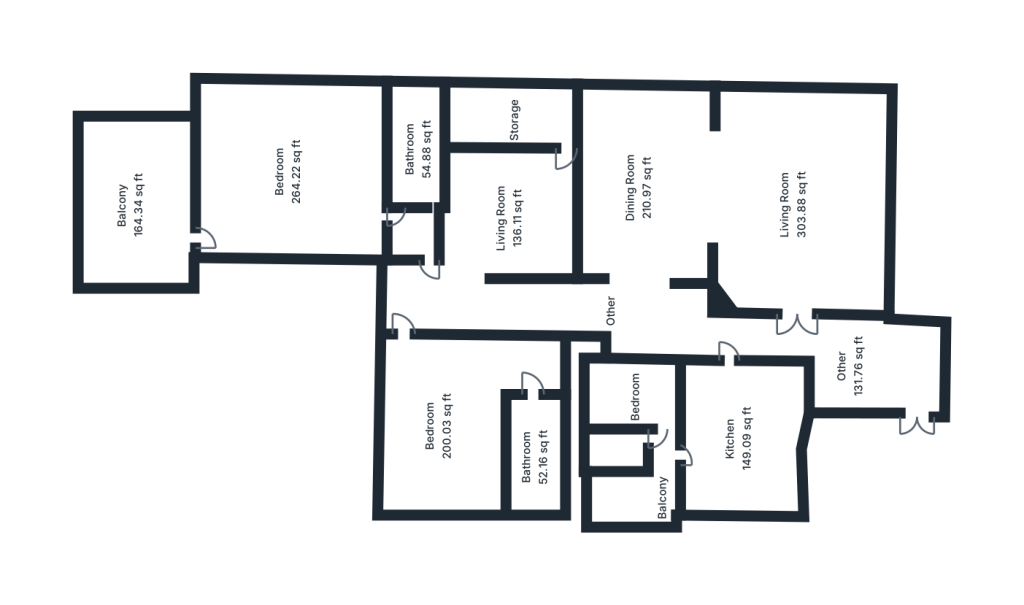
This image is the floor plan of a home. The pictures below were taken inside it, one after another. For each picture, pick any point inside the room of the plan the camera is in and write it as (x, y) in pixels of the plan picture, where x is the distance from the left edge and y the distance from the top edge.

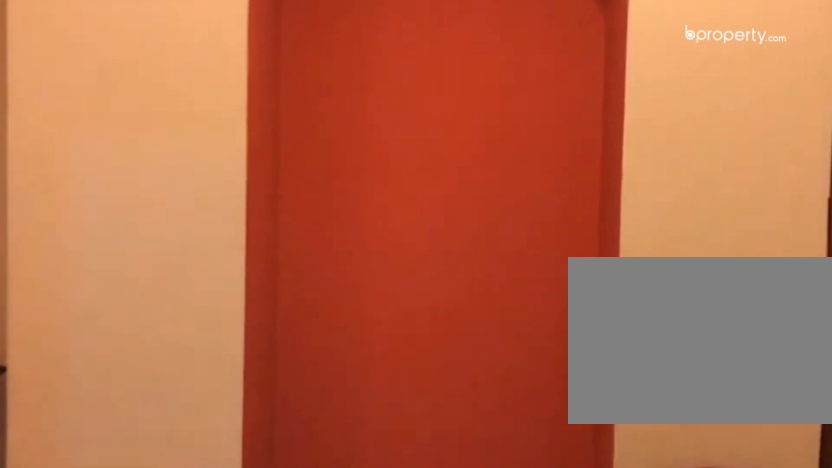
(907, 410)
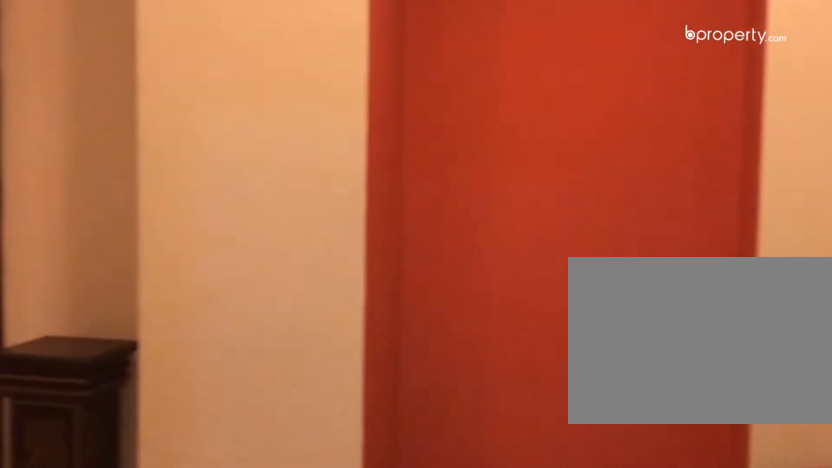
(907, 410)
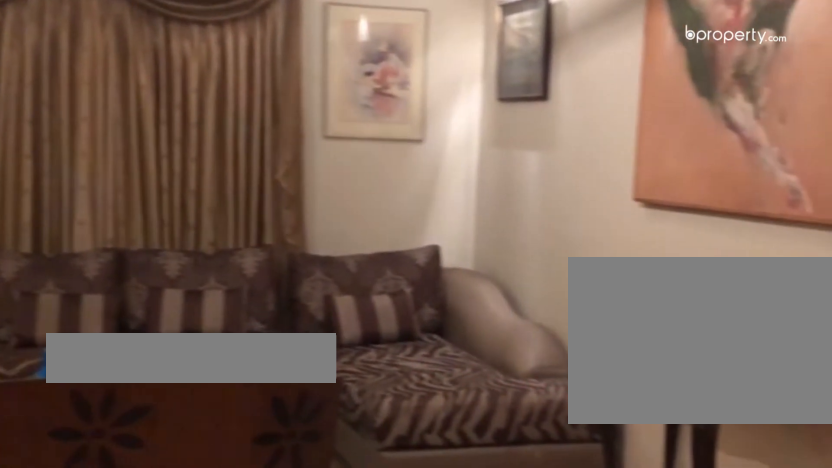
(775, 233)
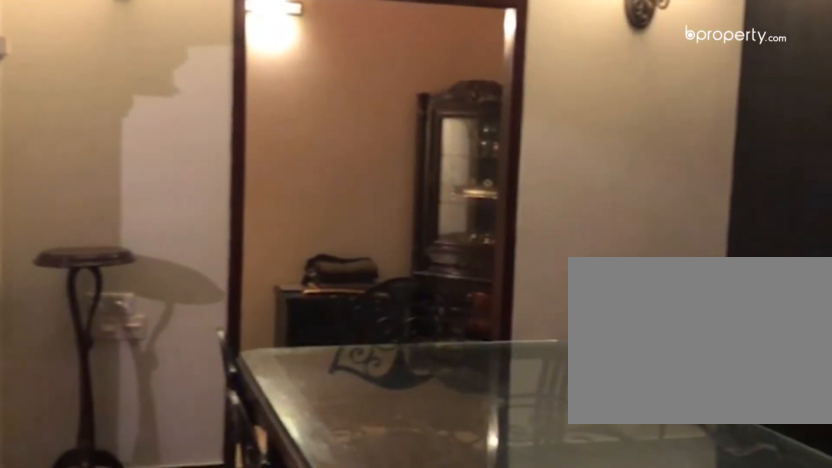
(647, 198)
